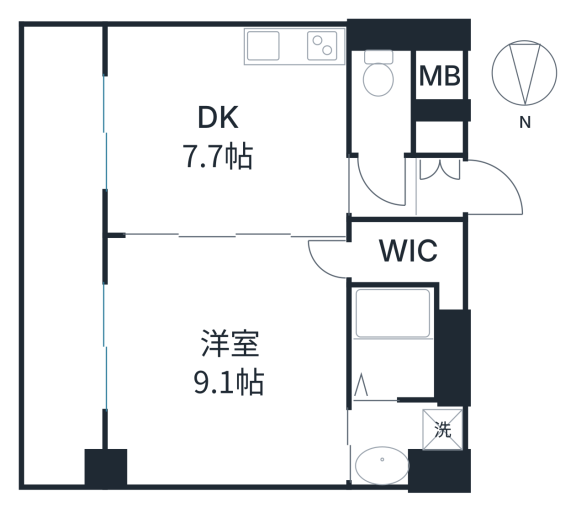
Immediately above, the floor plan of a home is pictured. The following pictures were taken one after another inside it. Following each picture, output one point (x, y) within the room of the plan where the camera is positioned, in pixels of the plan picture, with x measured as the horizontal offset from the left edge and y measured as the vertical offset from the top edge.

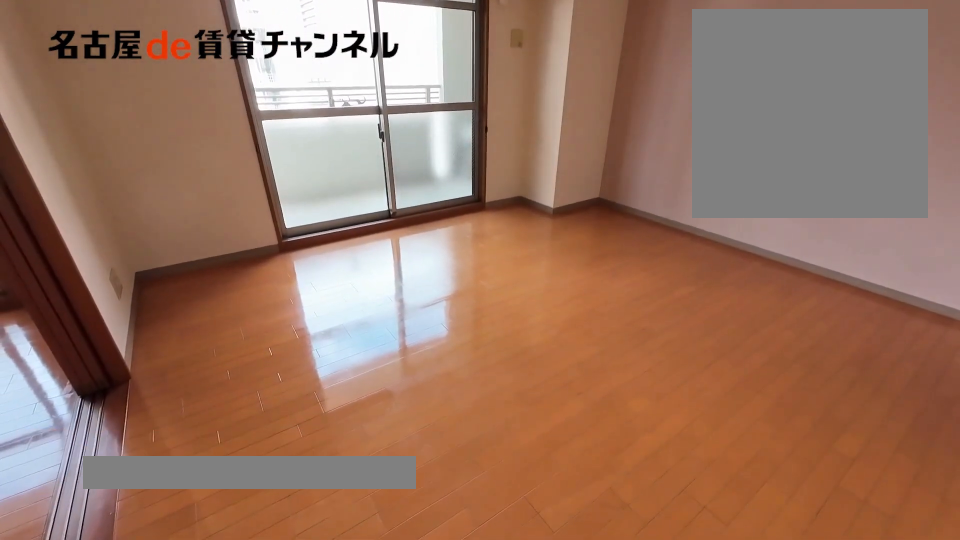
(224, 362)
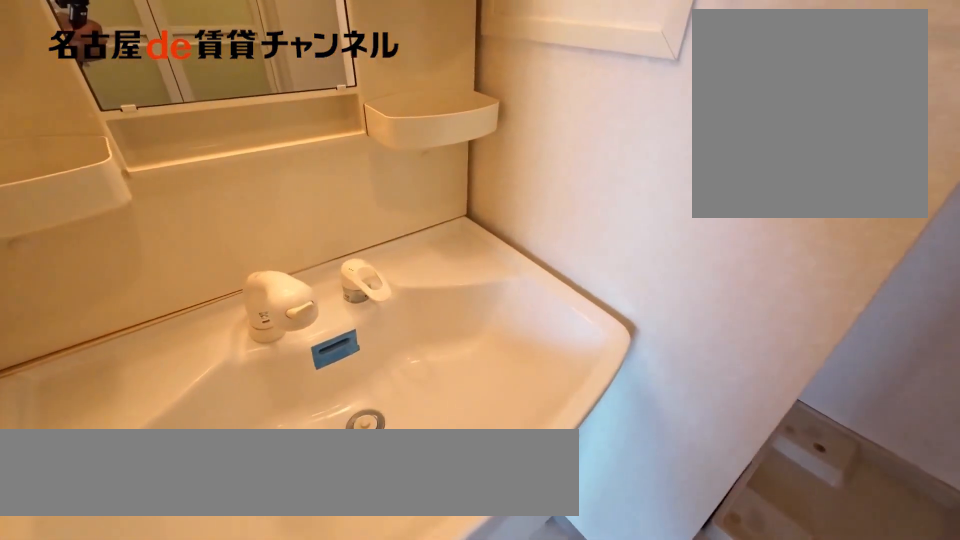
(403, 438)
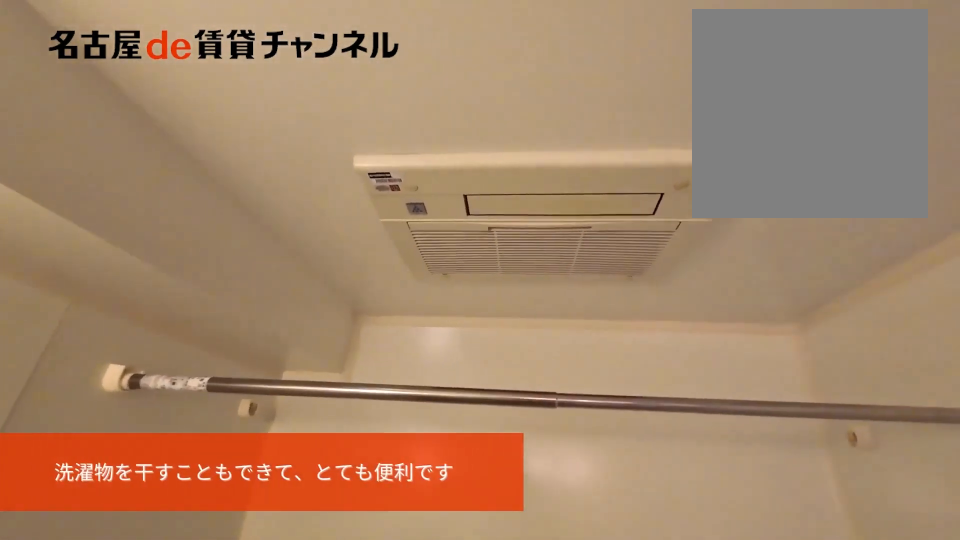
(394, 342)
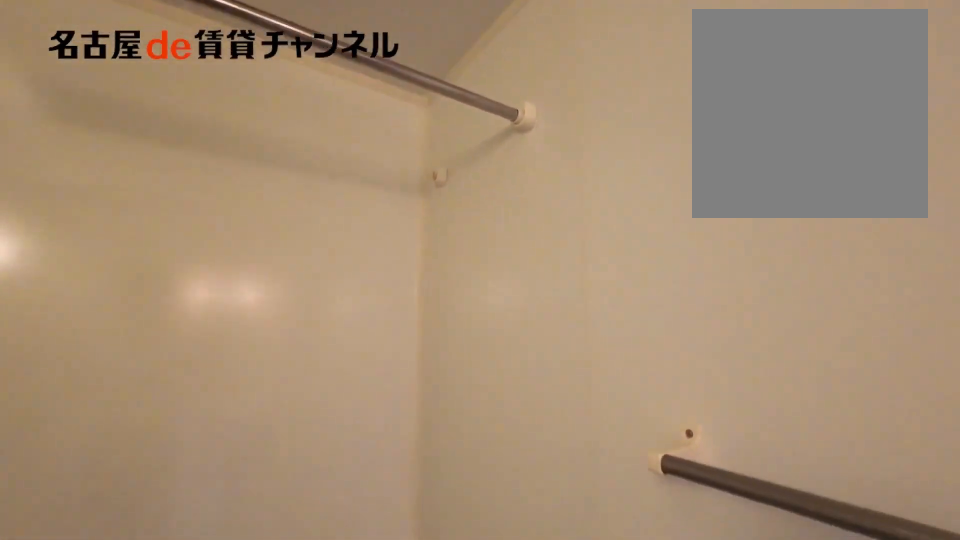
(394, 342)
